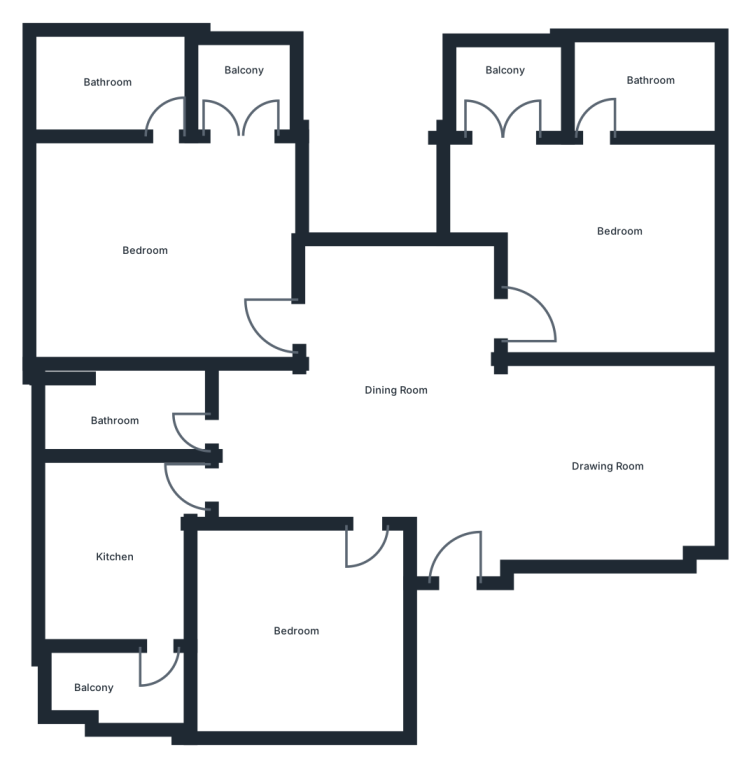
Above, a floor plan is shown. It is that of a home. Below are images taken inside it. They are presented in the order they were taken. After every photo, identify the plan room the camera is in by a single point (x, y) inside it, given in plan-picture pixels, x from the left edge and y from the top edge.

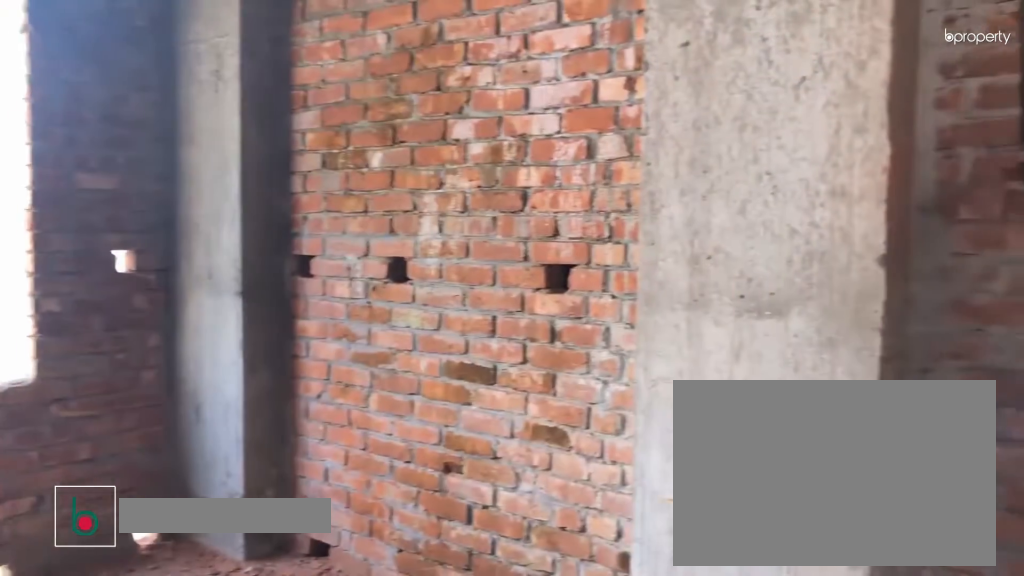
(609, 459)
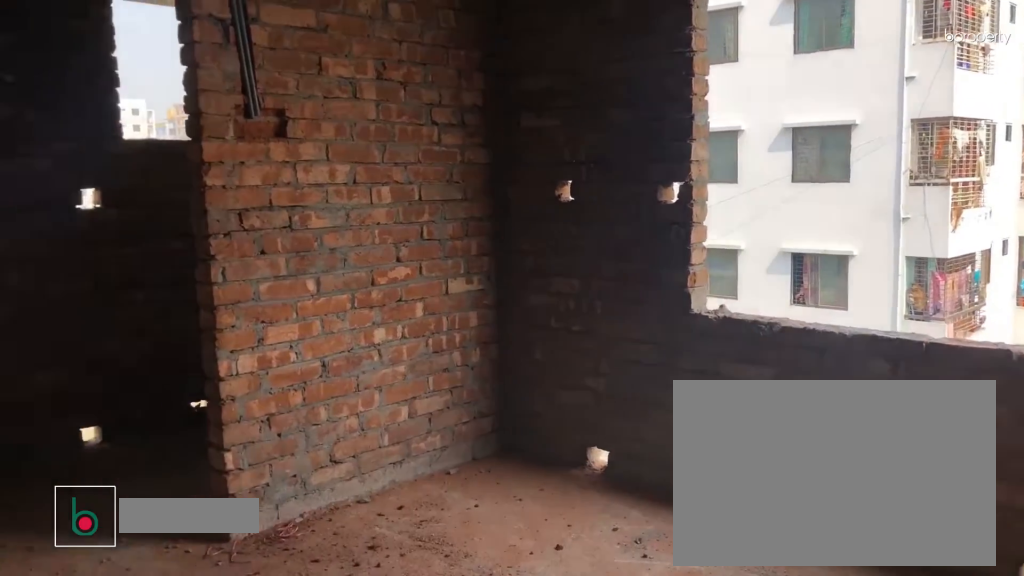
(602, 280)
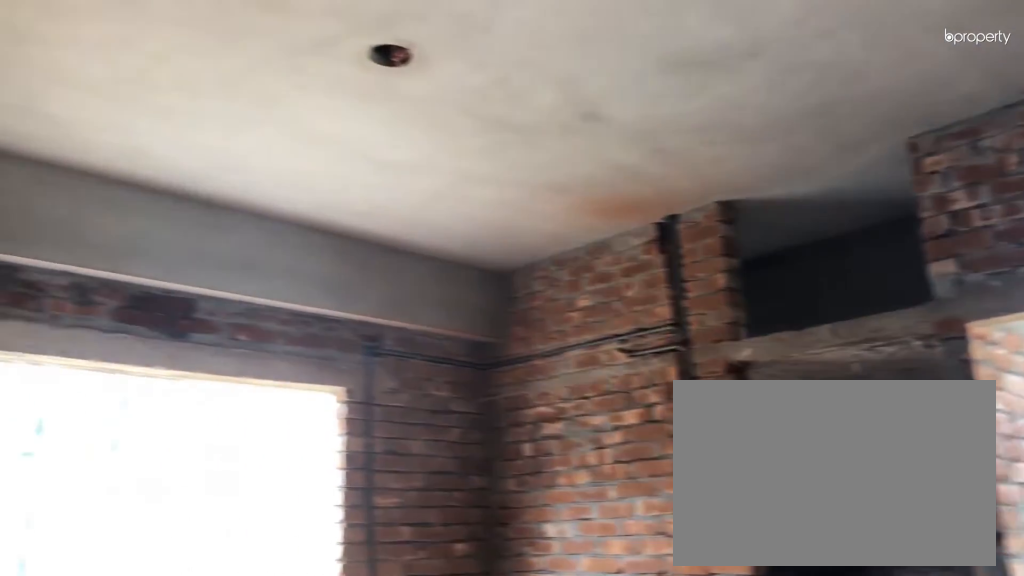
(161, 243)
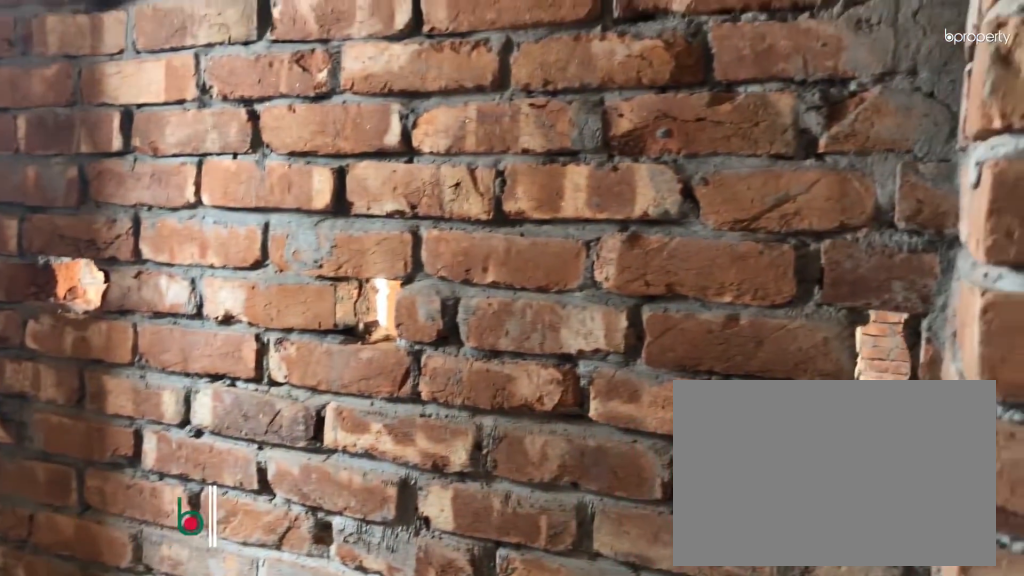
(135, 414)
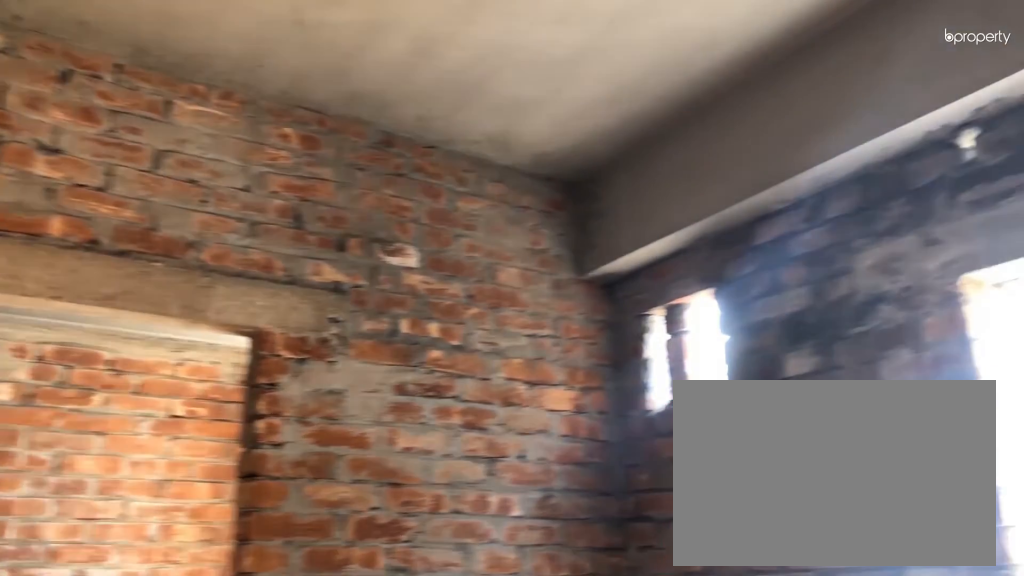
(115, 555)
